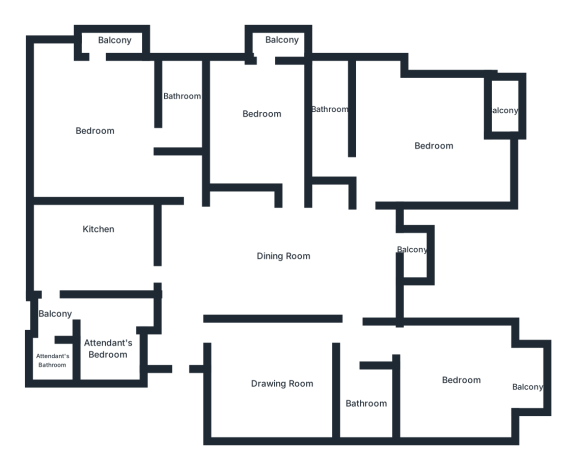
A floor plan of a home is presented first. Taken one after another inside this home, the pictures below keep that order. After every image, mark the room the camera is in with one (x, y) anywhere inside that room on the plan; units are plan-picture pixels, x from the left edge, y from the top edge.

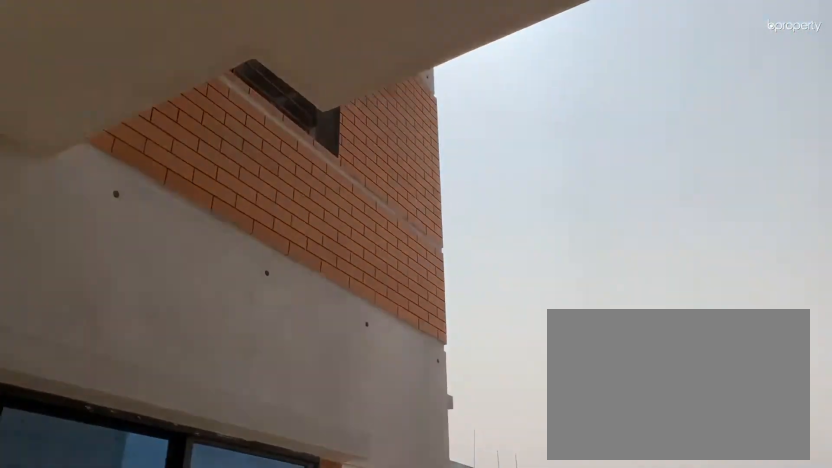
(417, 257)
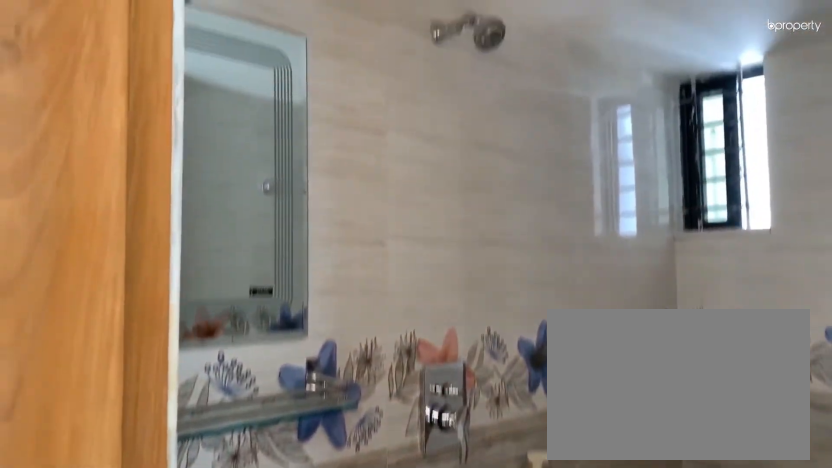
(369, 405)
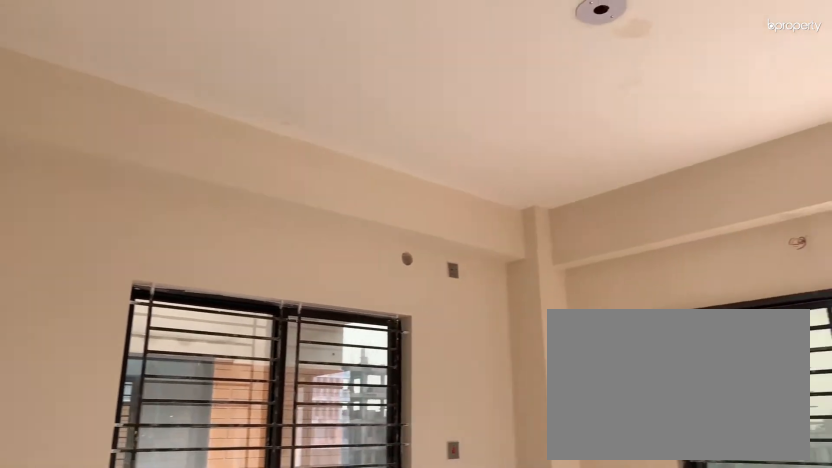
(459, 380)
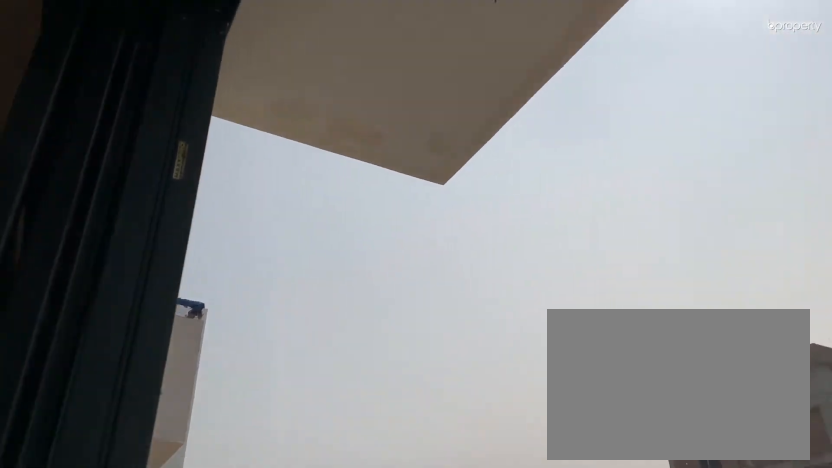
(529, 389)
